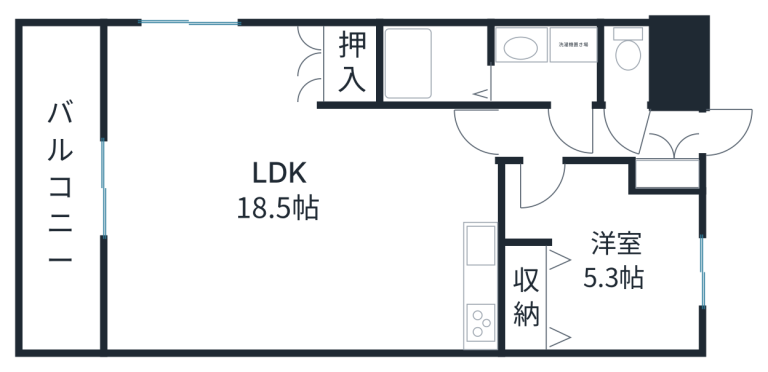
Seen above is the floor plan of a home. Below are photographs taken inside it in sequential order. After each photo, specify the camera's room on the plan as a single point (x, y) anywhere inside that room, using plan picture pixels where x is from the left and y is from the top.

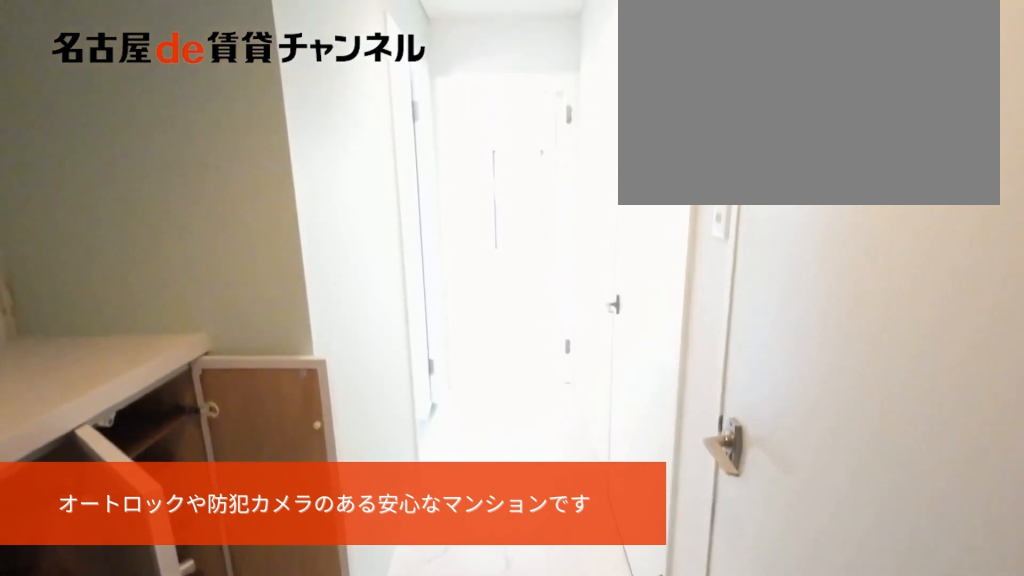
(673, 151)
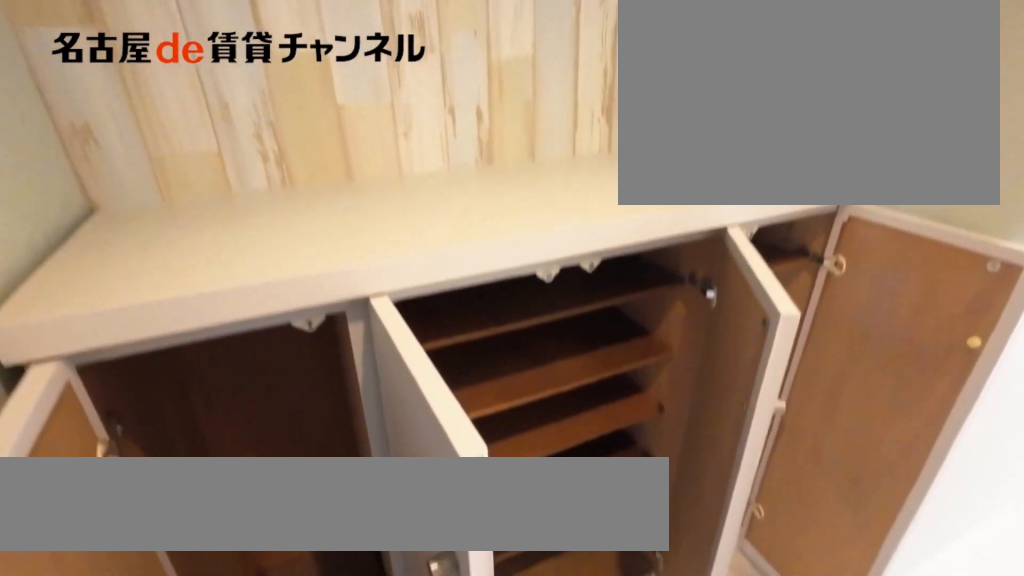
(673, 151)
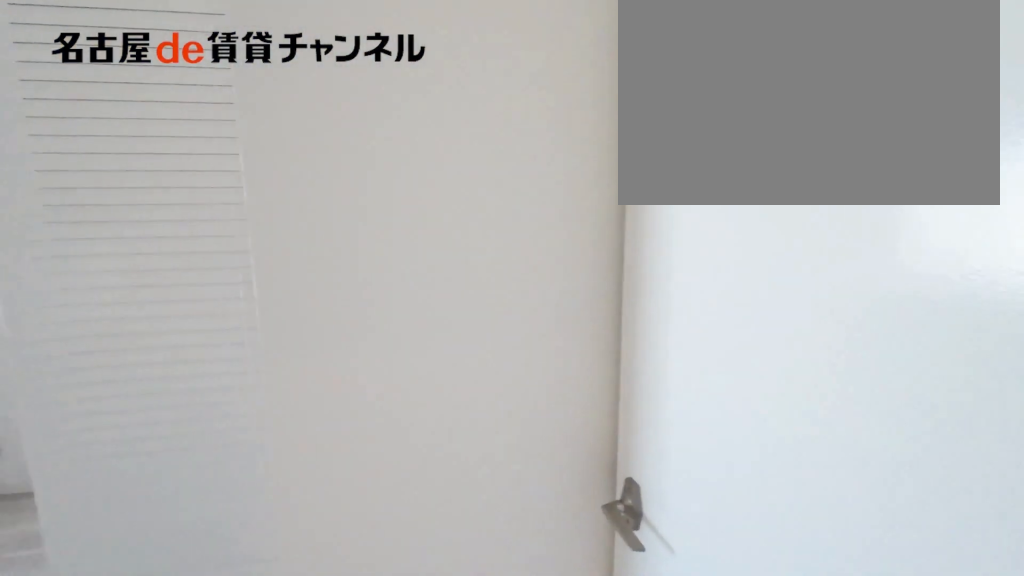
(573, 134)
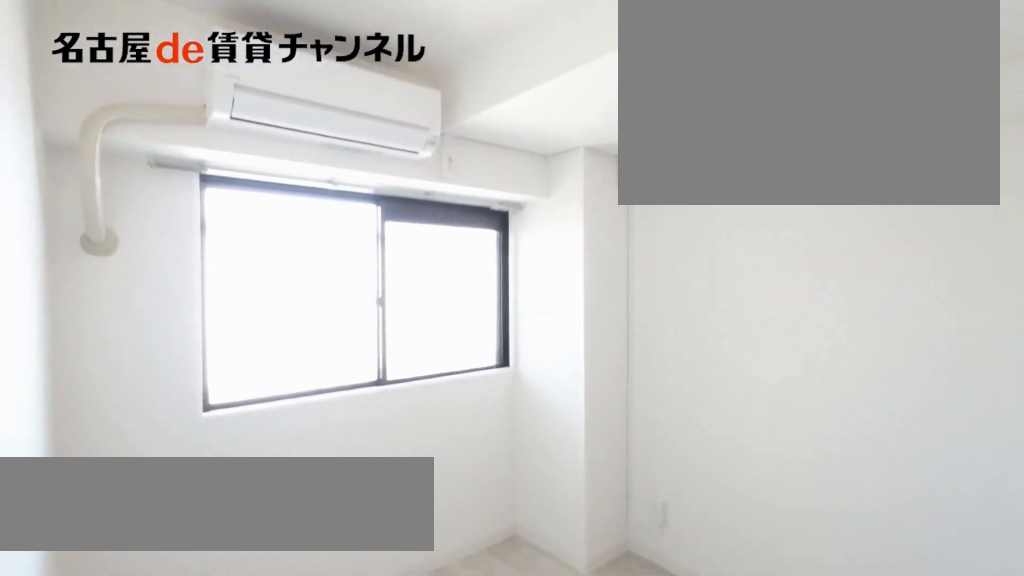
(601, 260)
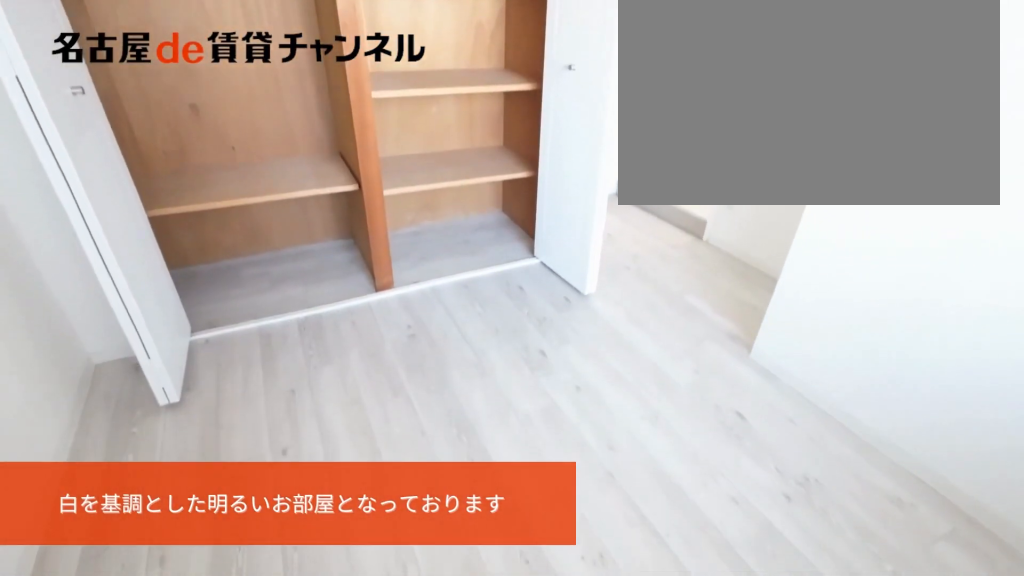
(601, 260)
